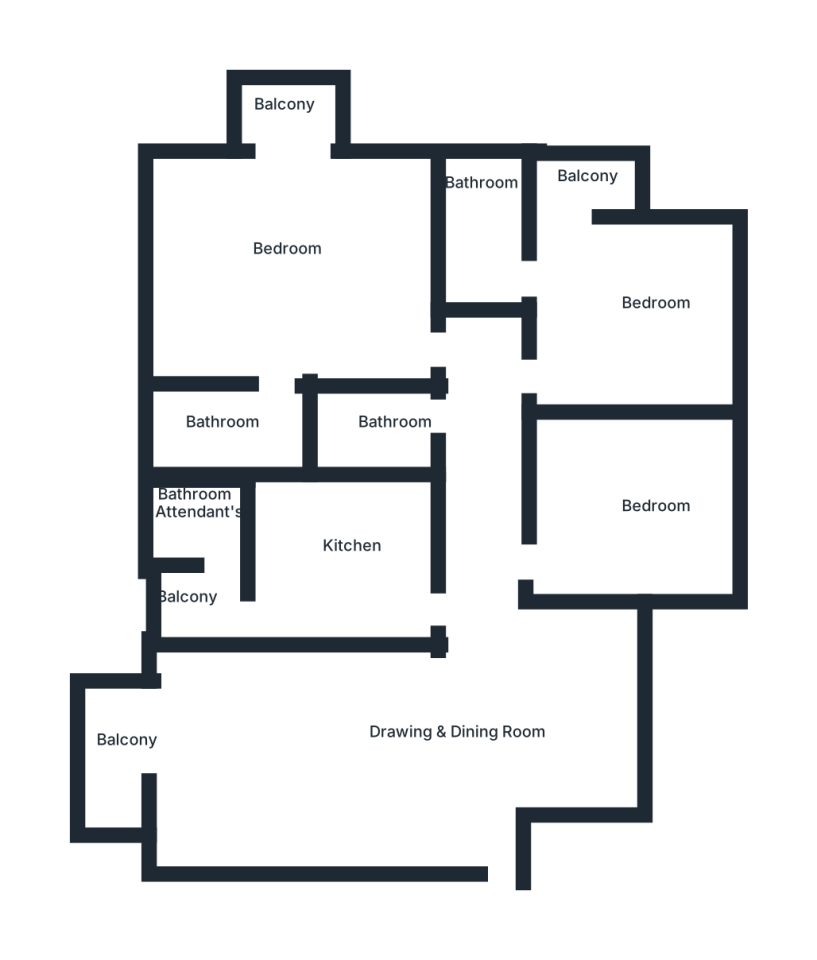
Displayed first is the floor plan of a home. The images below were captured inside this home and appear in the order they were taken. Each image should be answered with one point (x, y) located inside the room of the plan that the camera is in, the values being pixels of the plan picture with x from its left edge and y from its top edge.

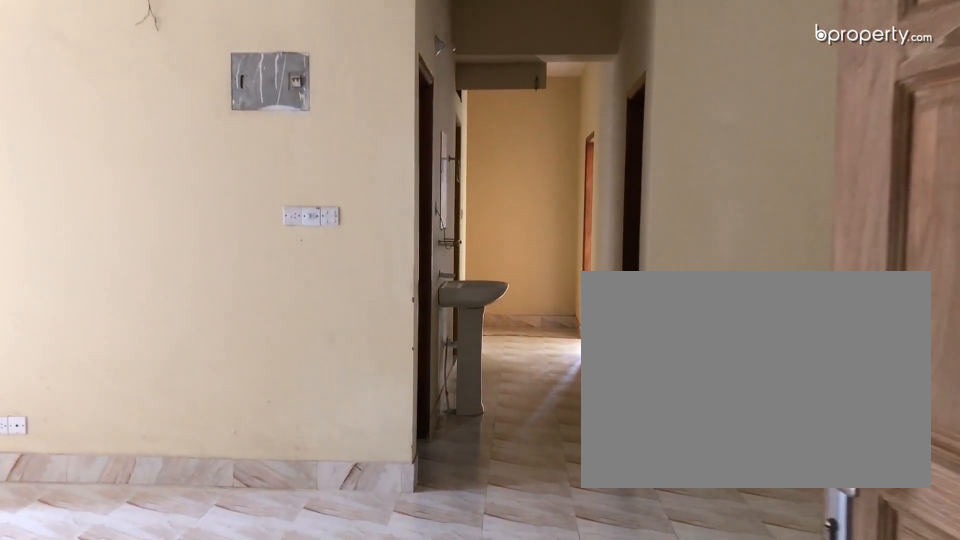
(436, 792)
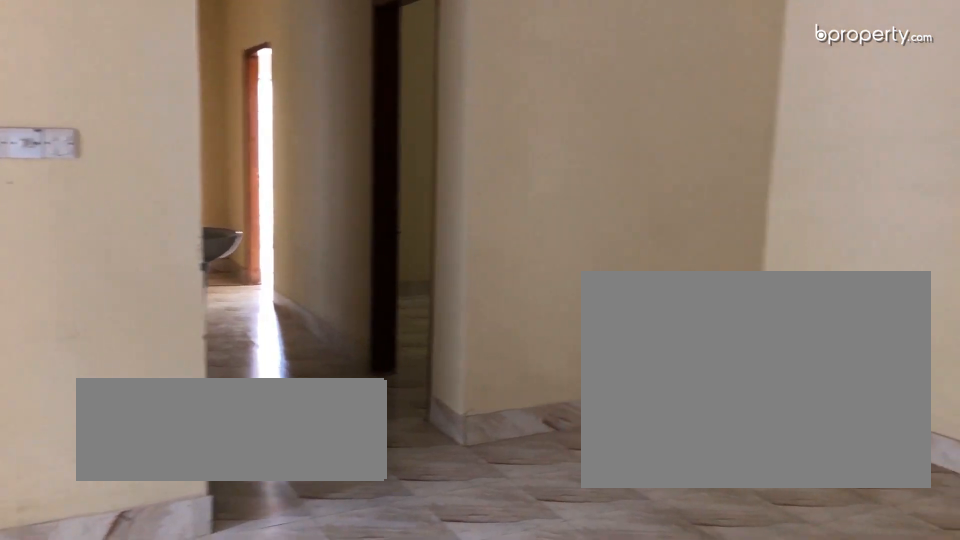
(461, 750)
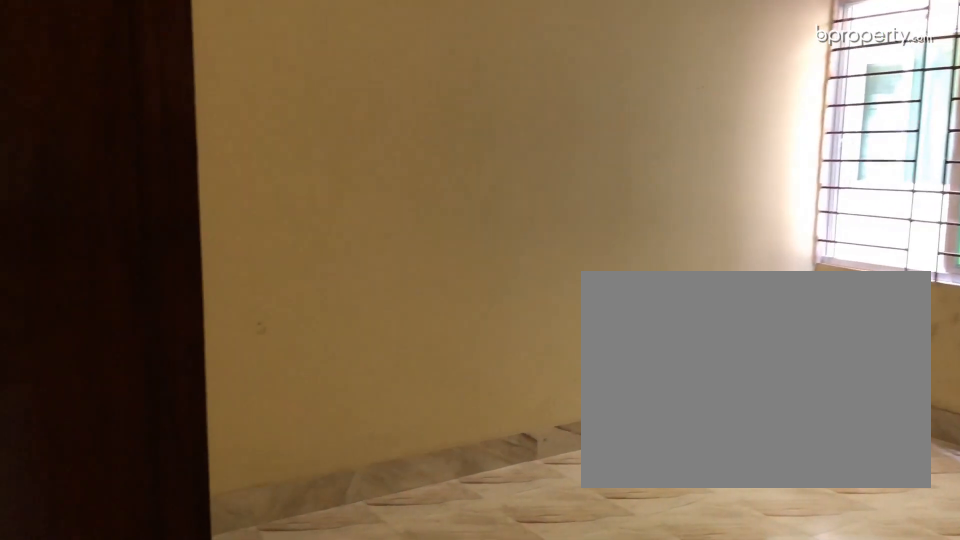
(601, 523)
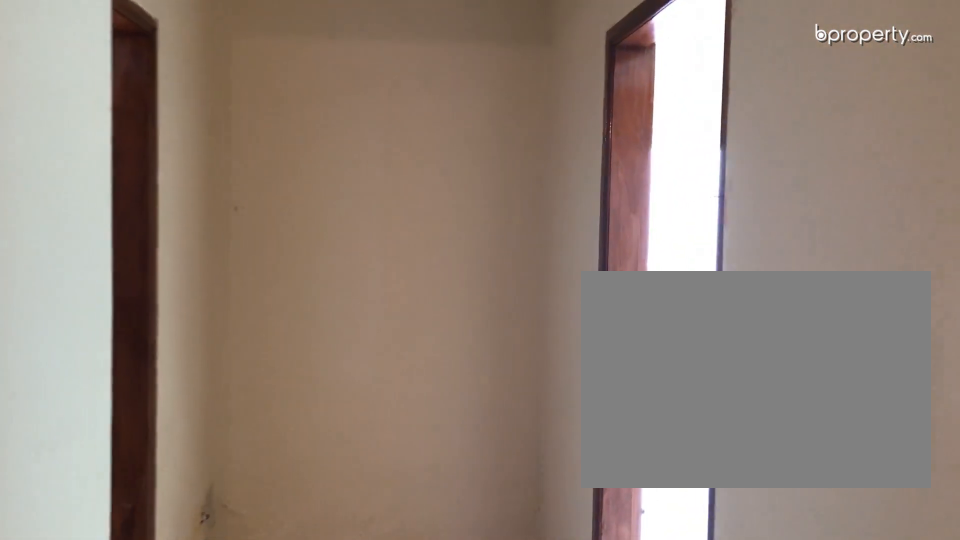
(579, 296)
